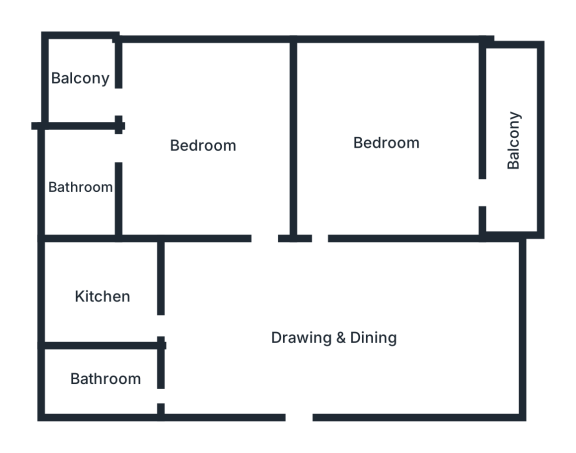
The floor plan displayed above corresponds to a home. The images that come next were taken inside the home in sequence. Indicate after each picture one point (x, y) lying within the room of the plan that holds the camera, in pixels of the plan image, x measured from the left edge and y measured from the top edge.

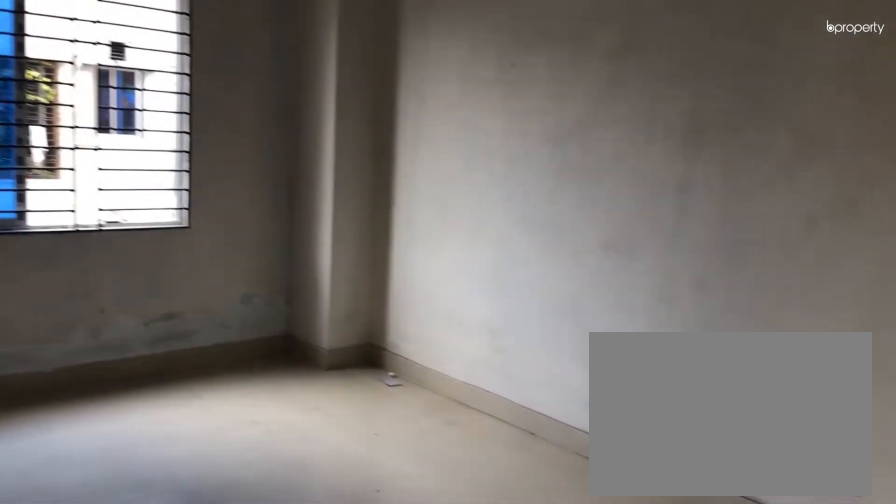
(303, 346)
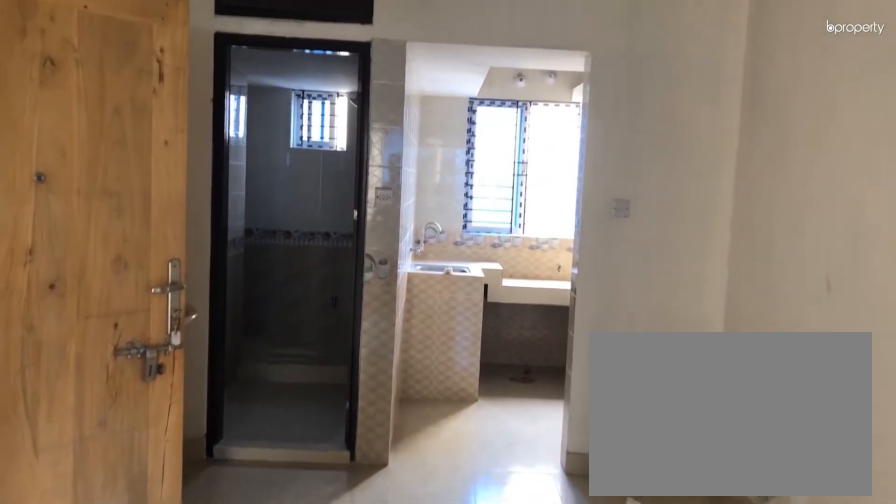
(303, 346)
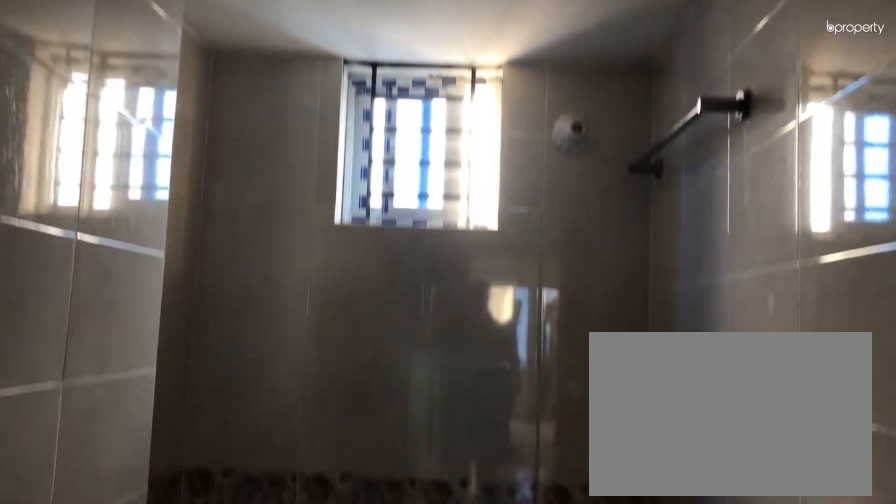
(106, 384)
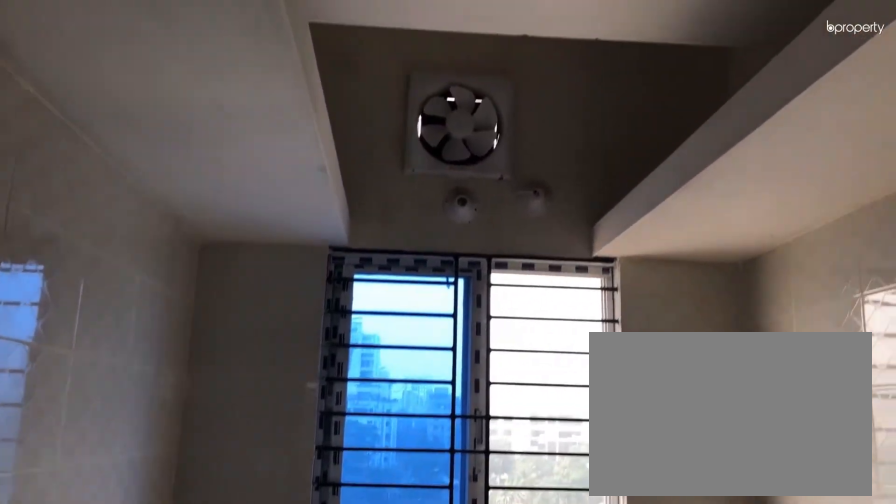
(104, 298)
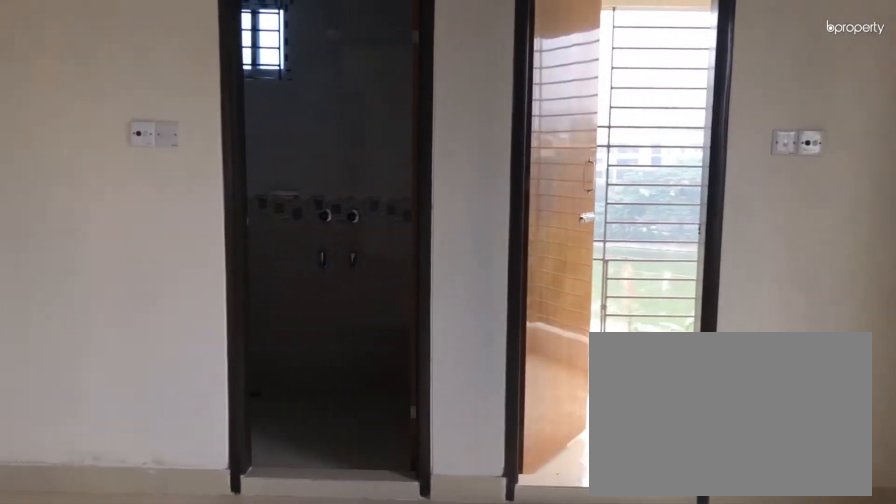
(194, 144)
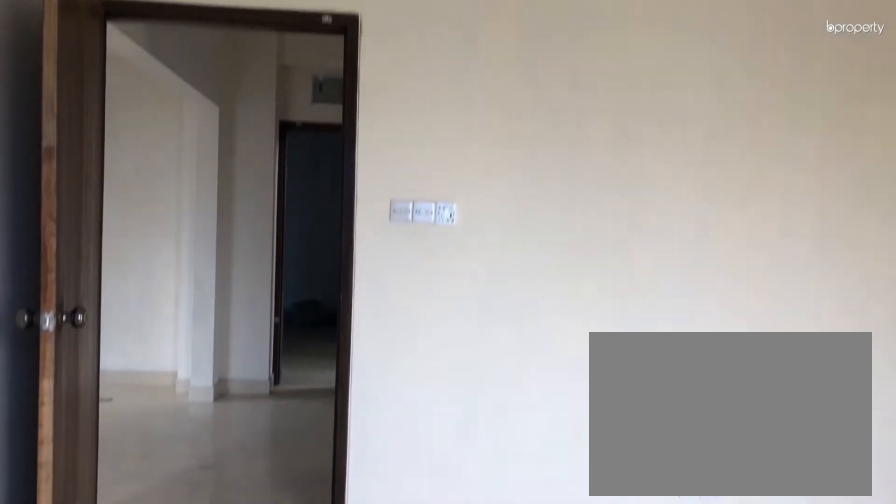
(194, 144)
